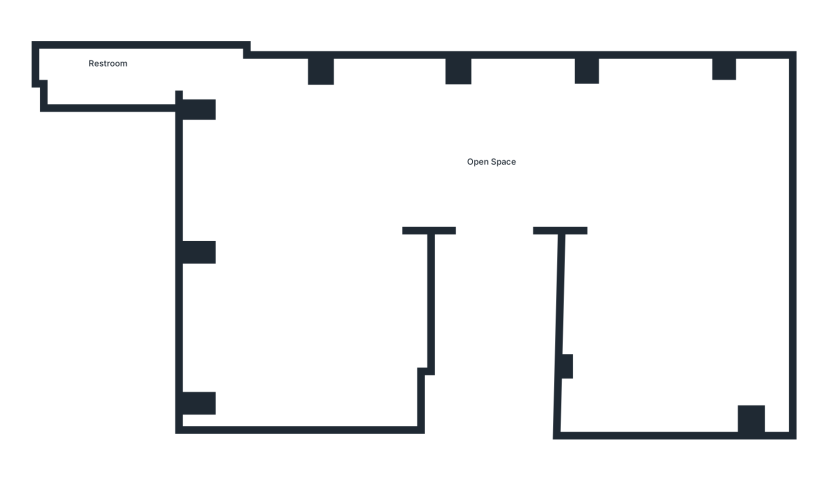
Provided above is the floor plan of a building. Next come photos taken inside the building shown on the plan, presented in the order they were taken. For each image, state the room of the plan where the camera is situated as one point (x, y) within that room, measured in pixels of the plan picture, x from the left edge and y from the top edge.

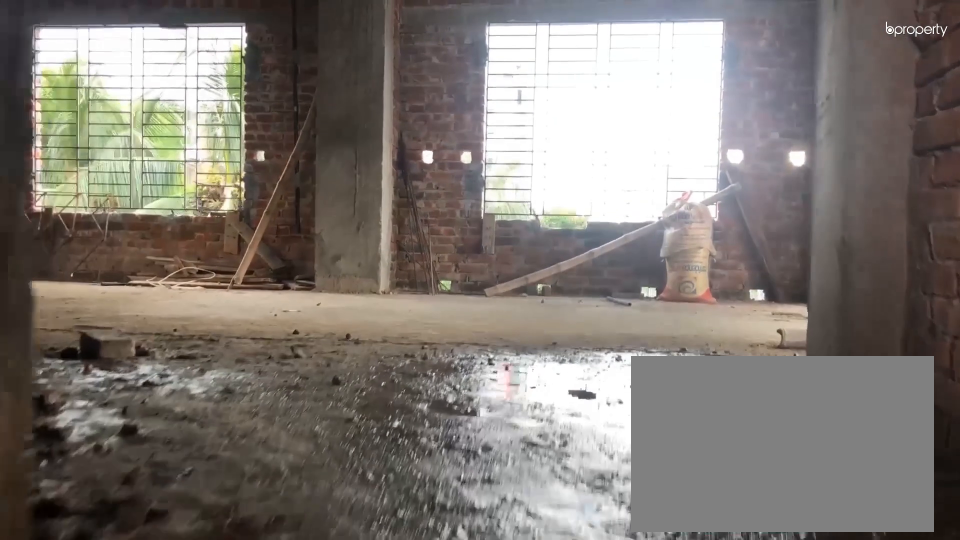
(499, 206)
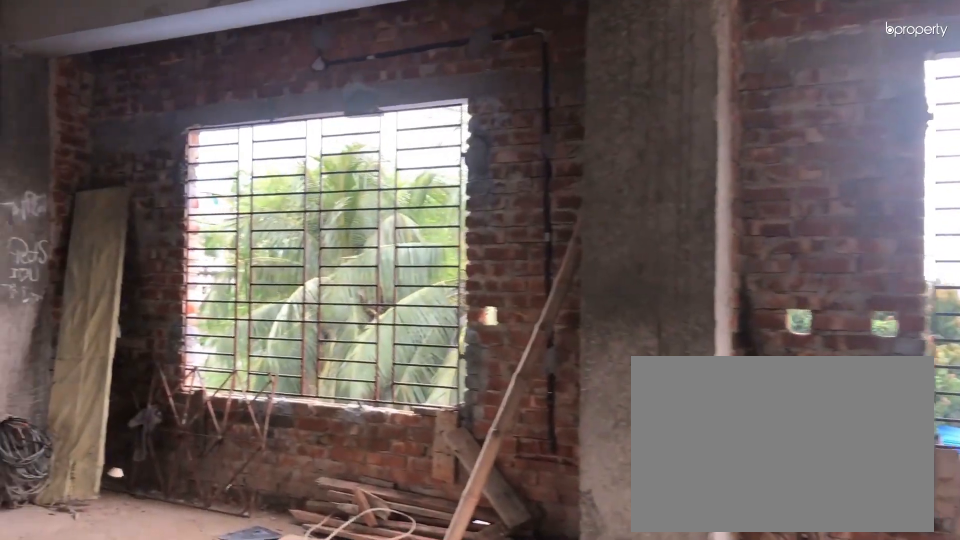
(437, 144)
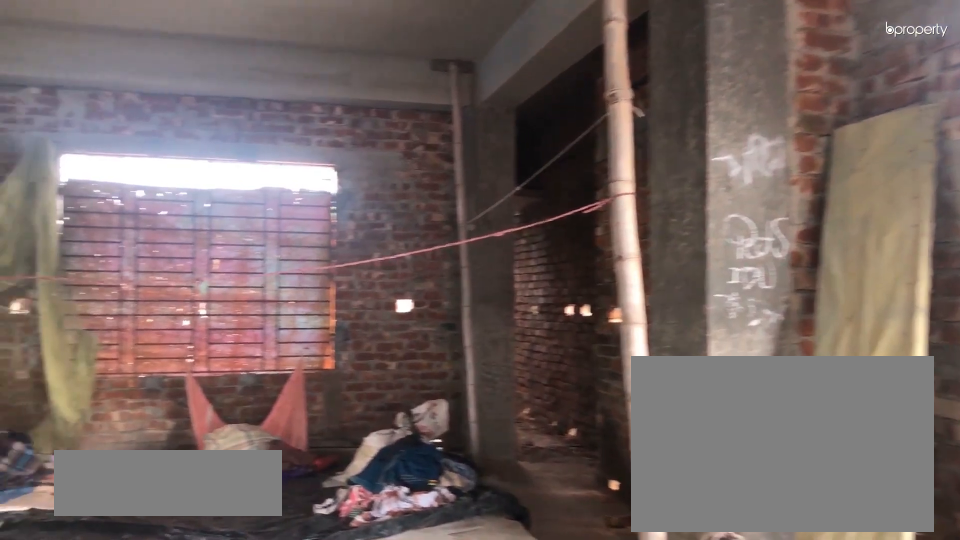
(393, 153)
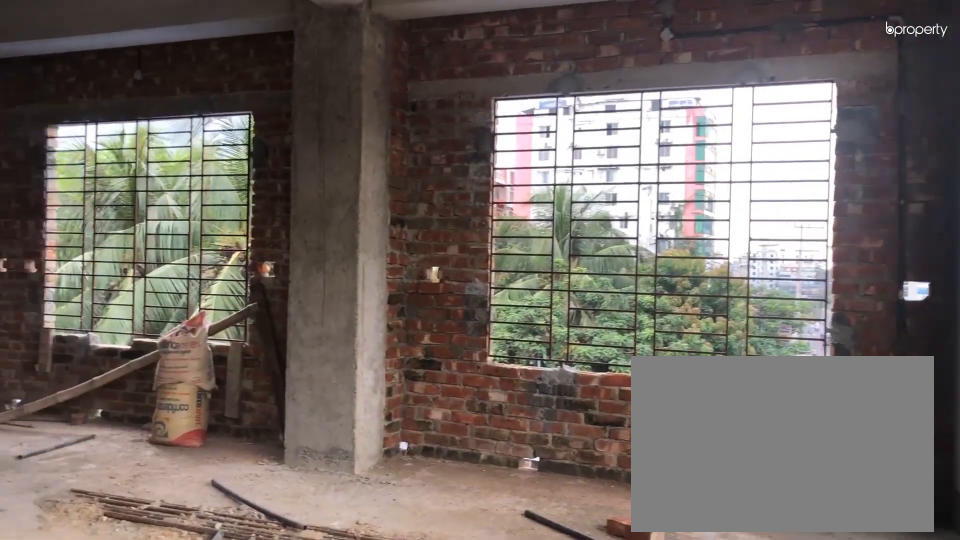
(659, 159)
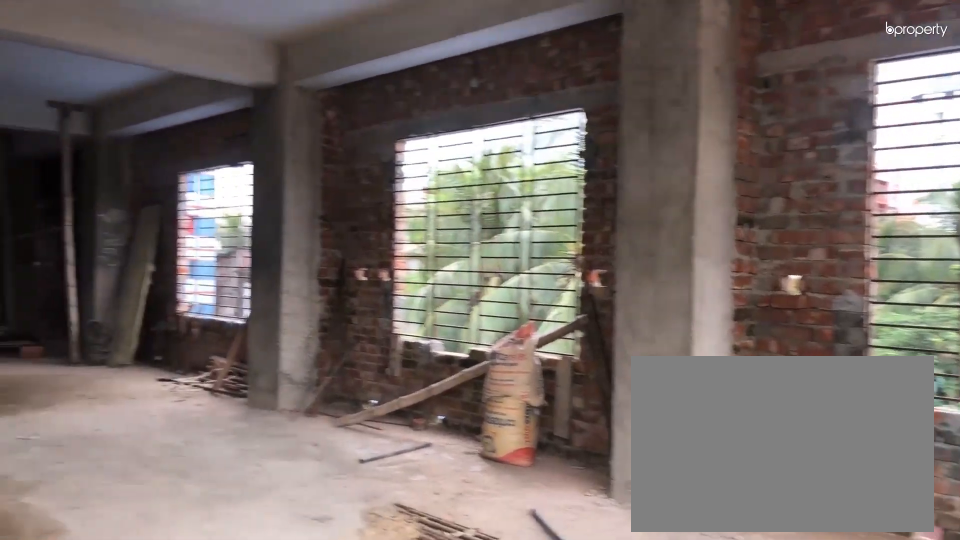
(659, 159)
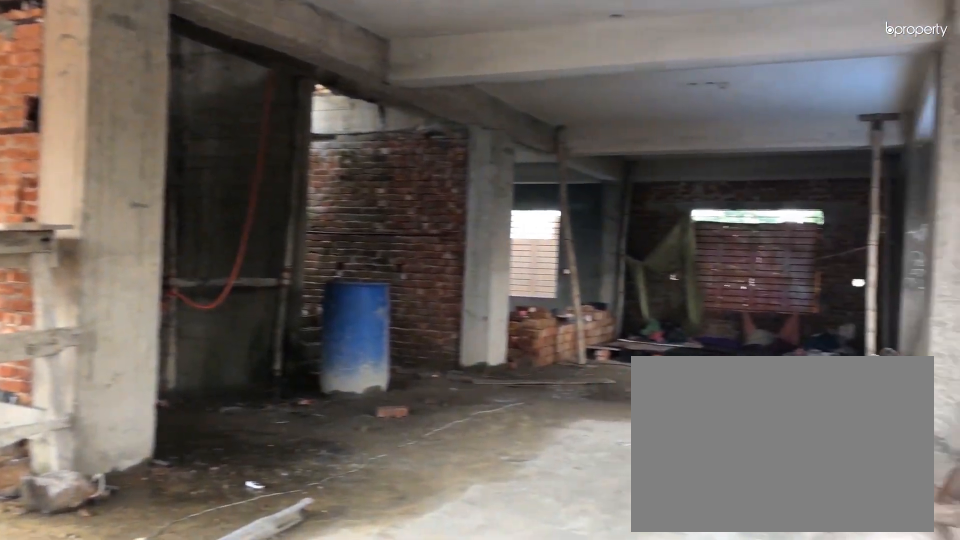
(576, 147)
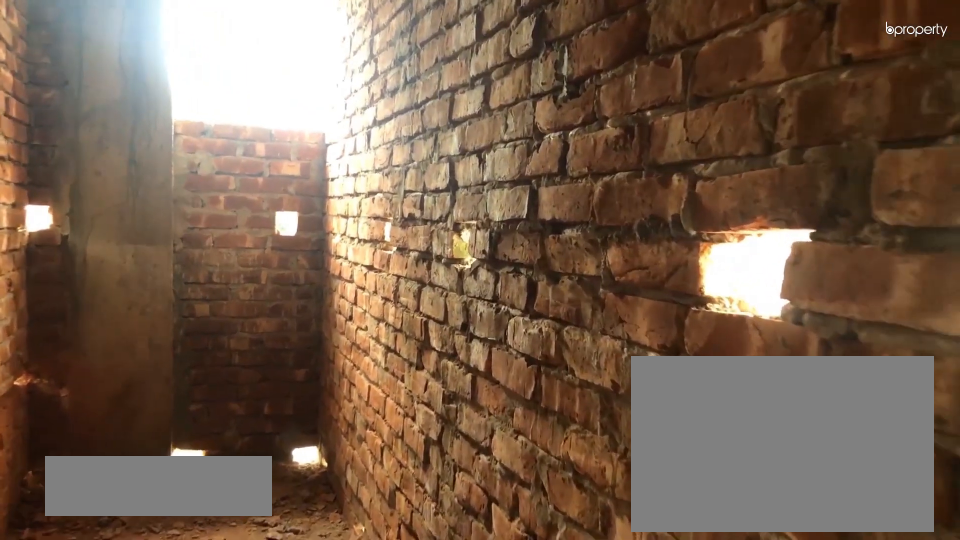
(220, 80)
